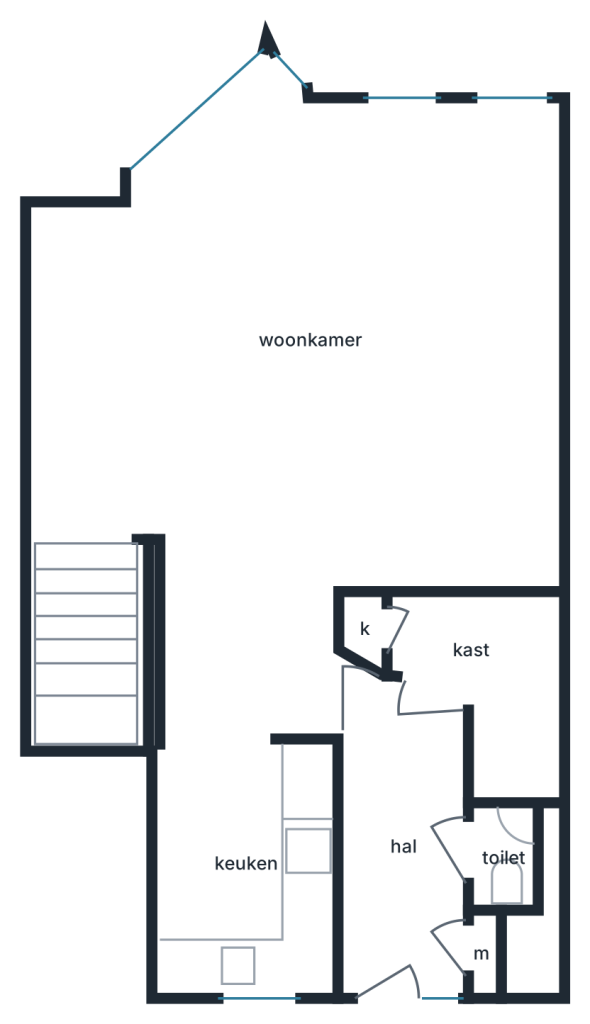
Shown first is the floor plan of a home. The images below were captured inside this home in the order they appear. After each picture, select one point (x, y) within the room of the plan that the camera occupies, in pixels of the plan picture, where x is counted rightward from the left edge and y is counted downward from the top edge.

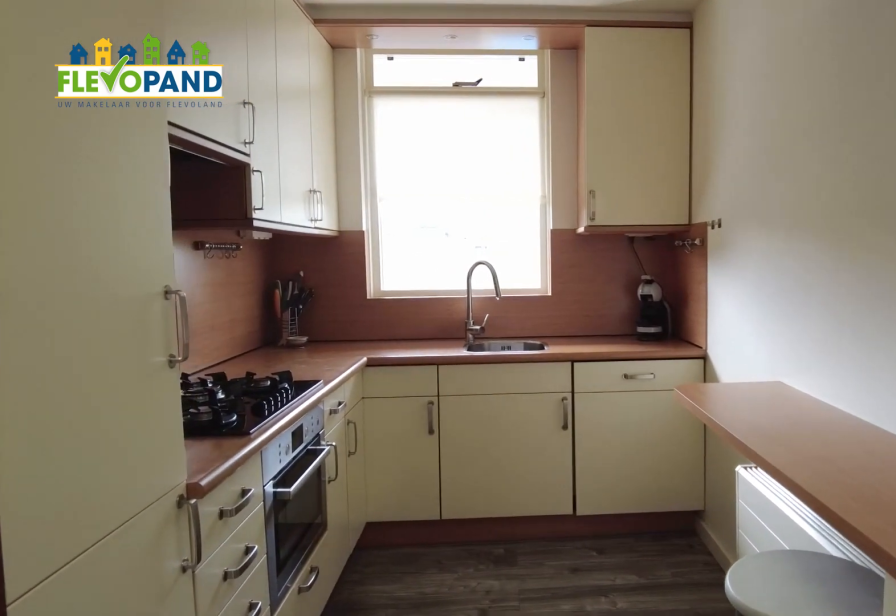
(247, 866)
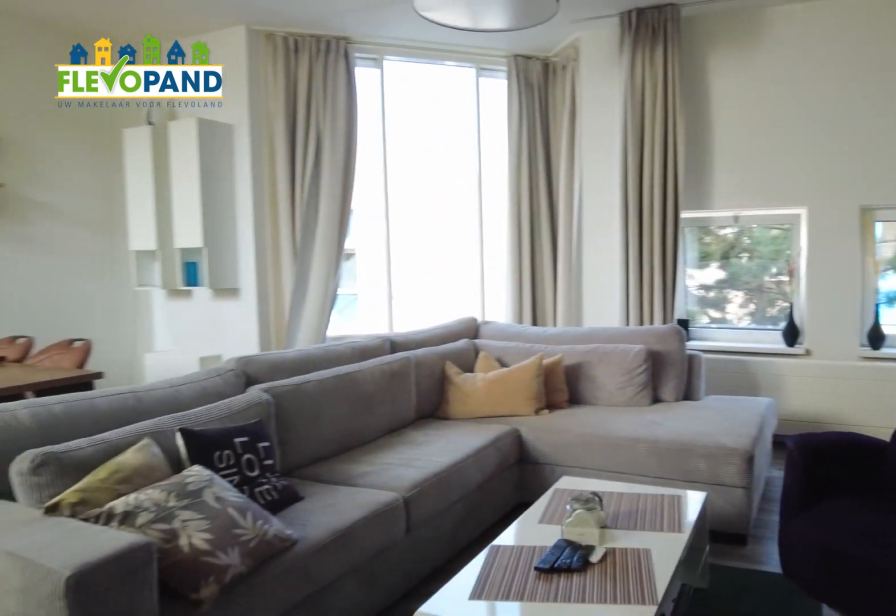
(309, 493)
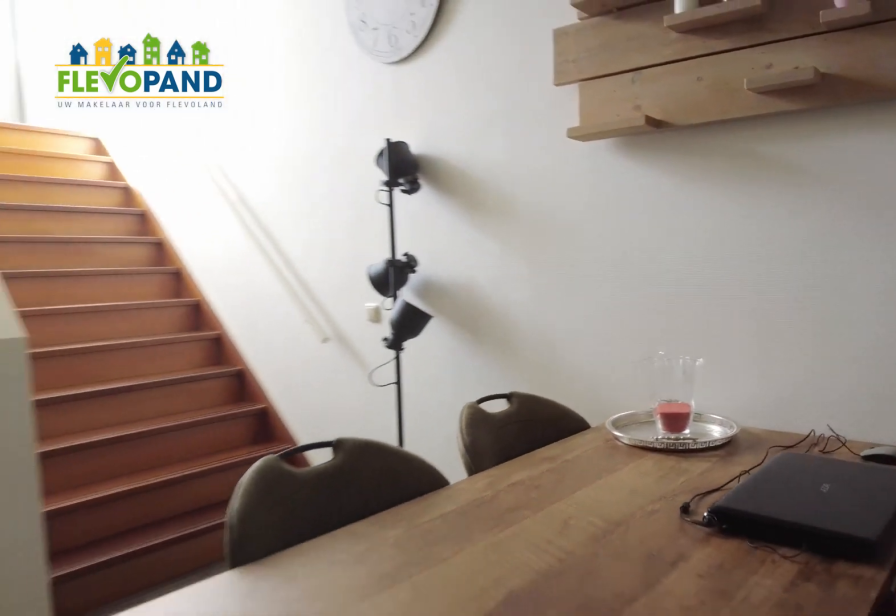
(309, 493)
